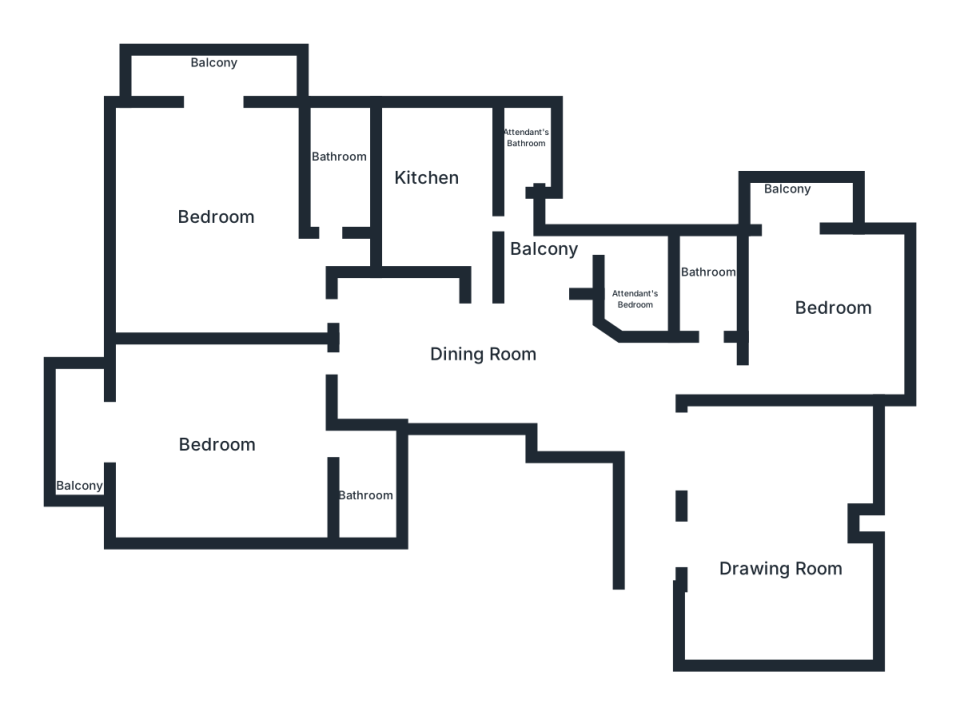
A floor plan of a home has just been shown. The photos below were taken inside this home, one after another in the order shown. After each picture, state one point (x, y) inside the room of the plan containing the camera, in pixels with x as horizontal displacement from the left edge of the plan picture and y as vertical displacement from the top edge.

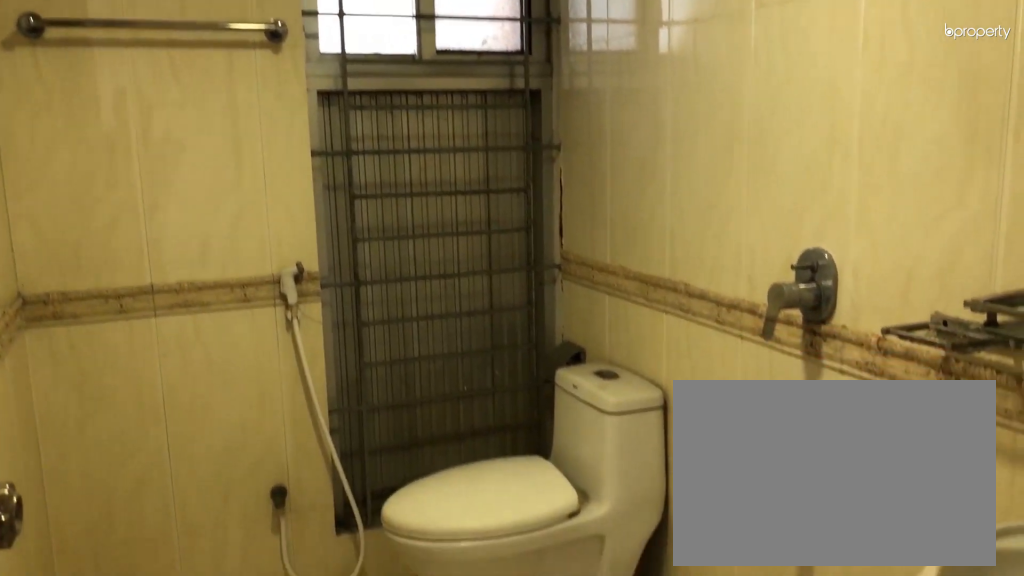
(336, 161)
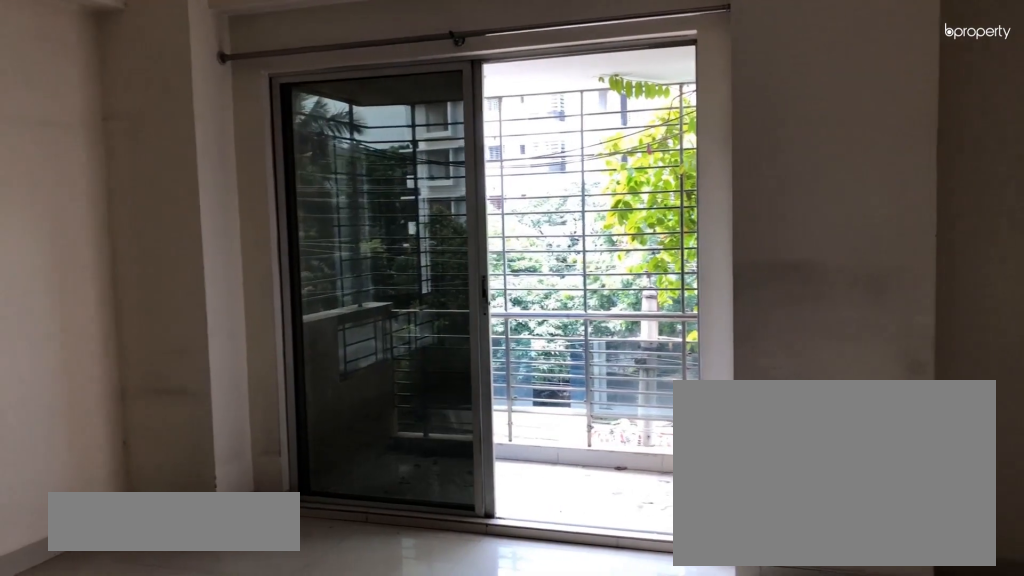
(212, 438)
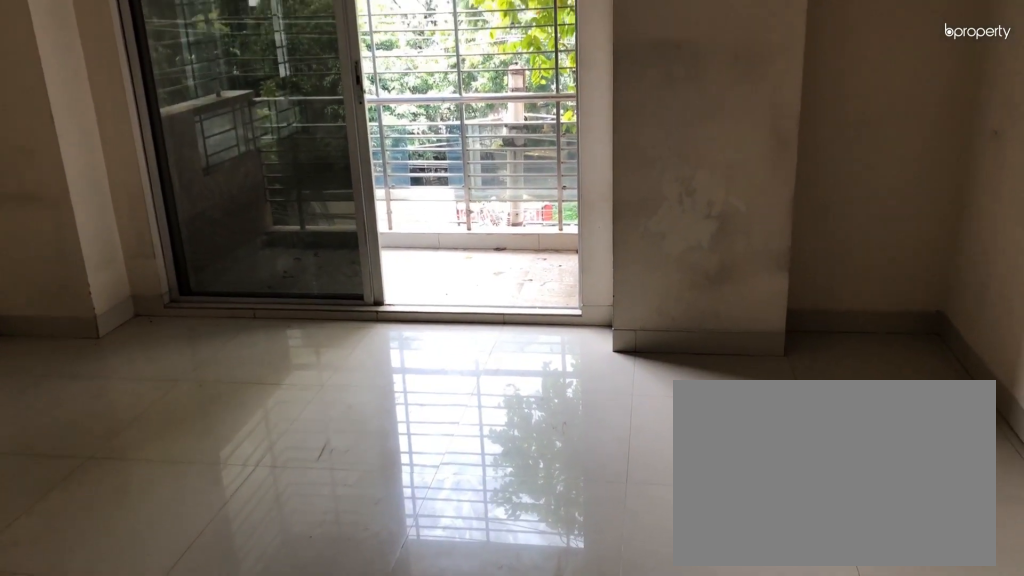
(212, 438)
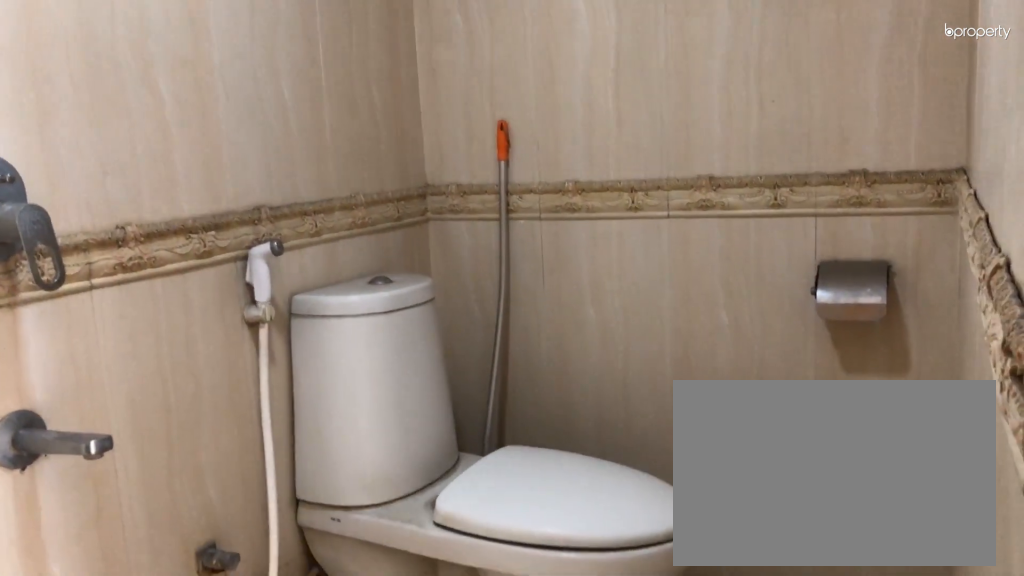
(367, 481)
